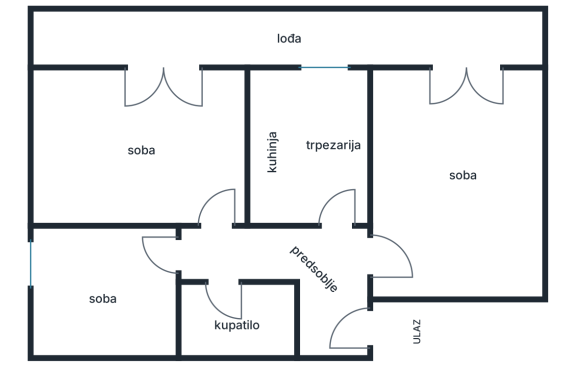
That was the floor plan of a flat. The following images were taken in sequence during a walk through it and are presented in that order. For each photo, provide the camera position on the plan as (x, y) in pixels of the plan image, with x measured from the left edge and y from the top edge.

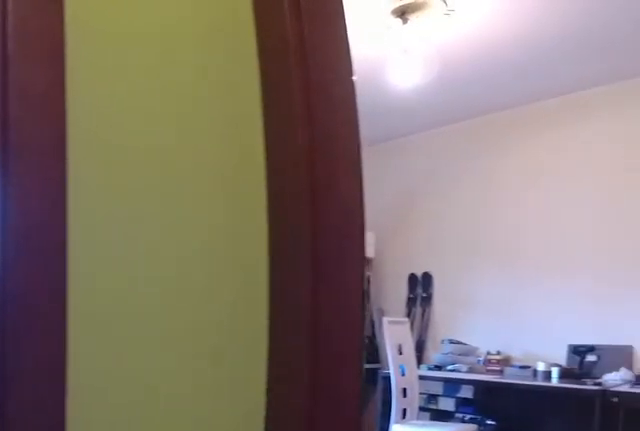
(336, 266)
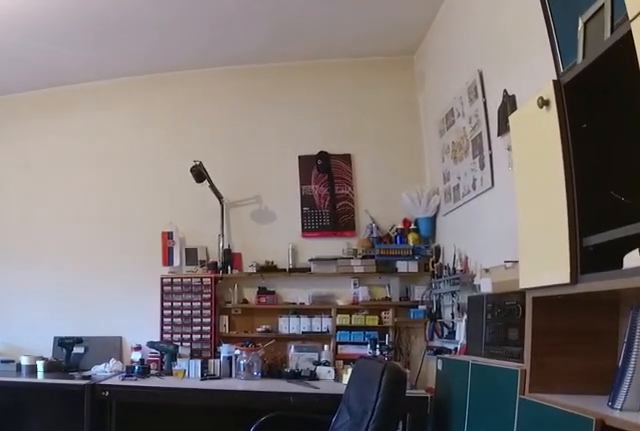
(365, 258)
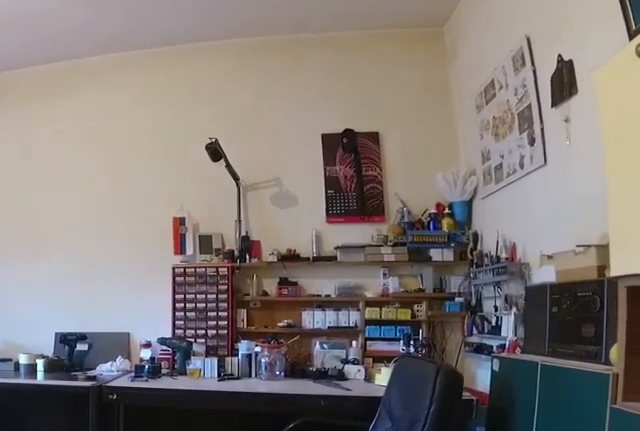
(376, 252)
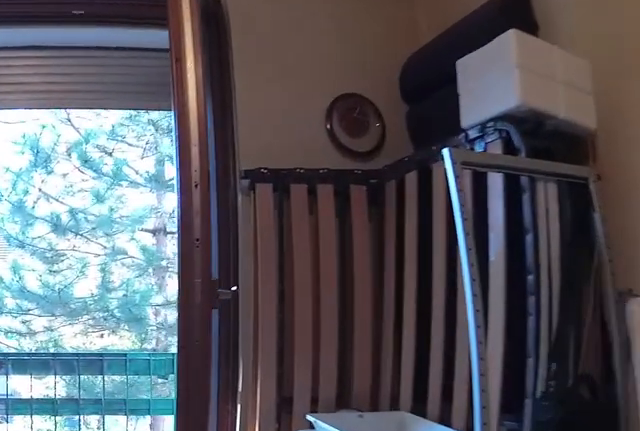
(435, 190)
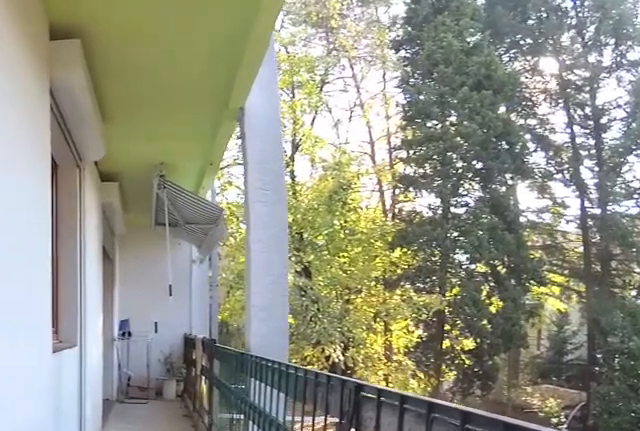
(481, 41)
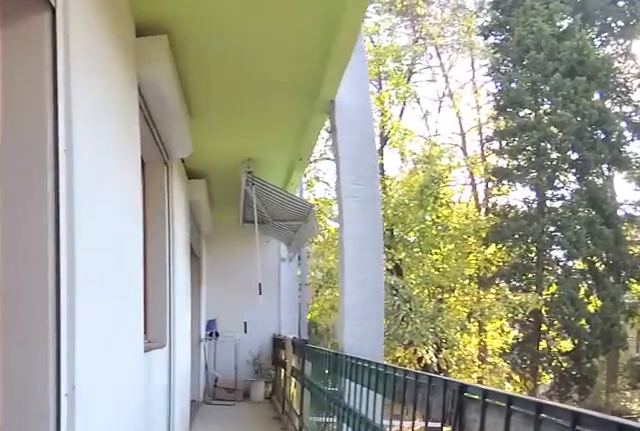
(481, 41)
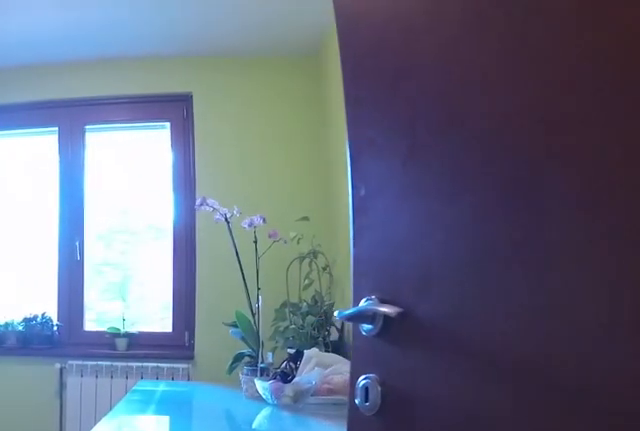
(354, 256)
